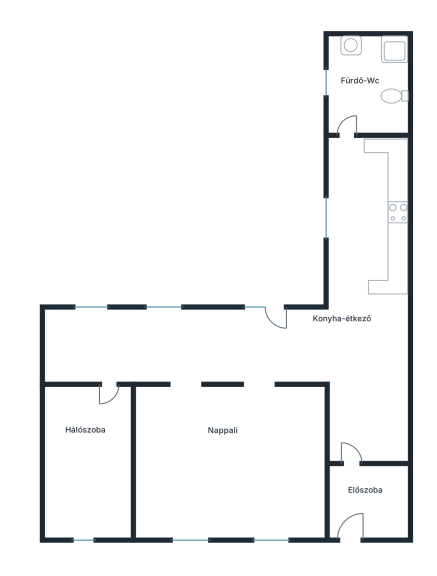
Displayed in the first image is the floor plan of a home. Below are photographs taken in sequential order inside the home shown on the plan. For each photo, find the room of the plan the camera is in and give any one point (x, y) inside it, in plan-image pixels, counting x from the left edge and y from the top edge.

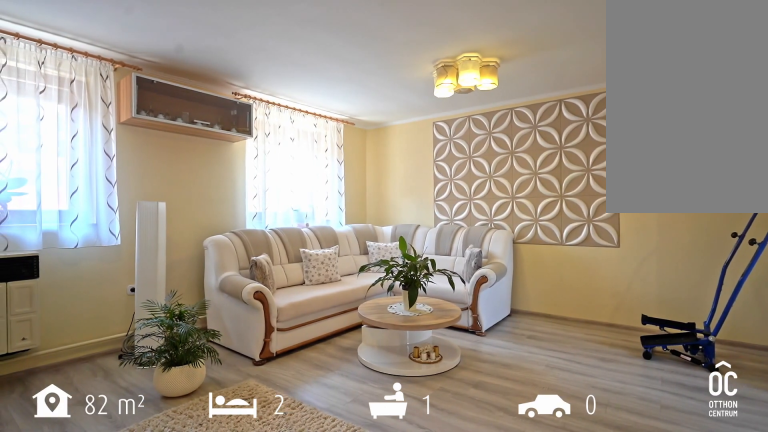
(224, 463)
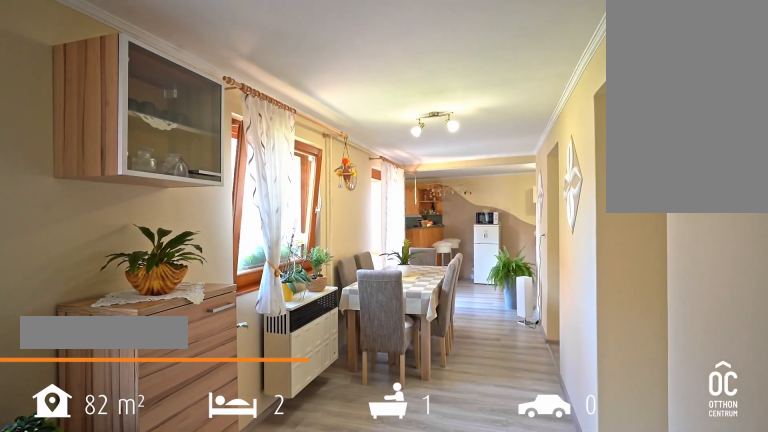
(186, 345)
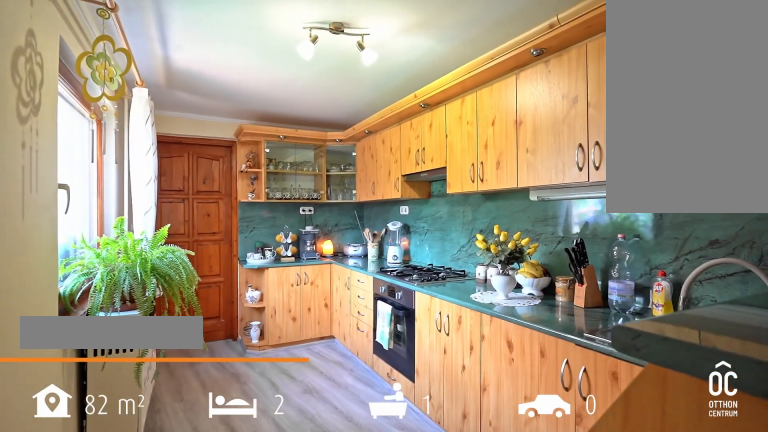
(365, 234)
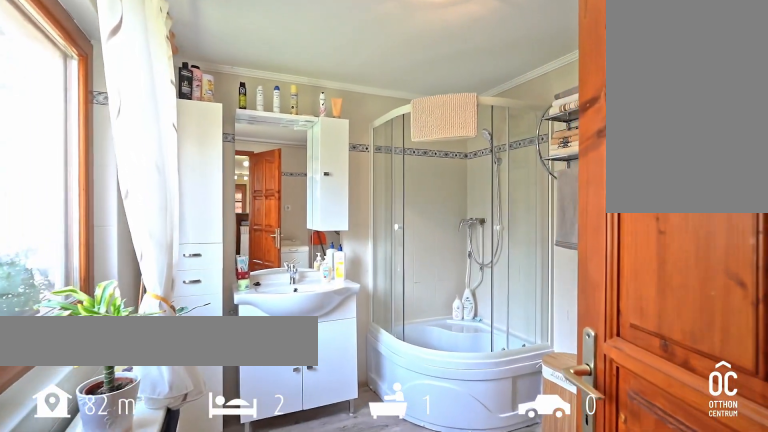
(369, 85)
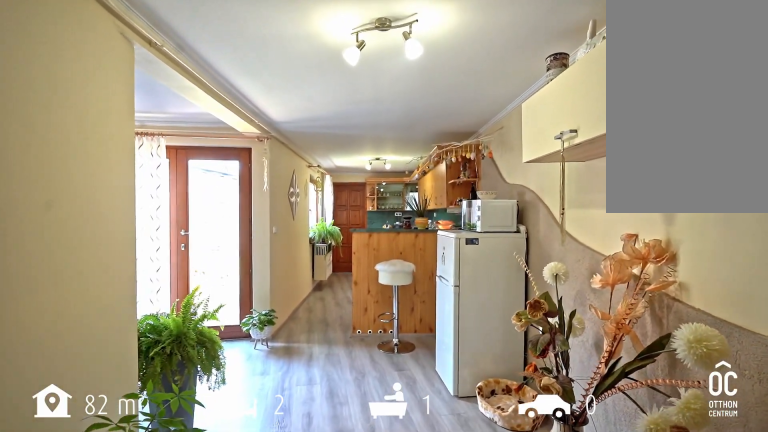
(367, 401)
